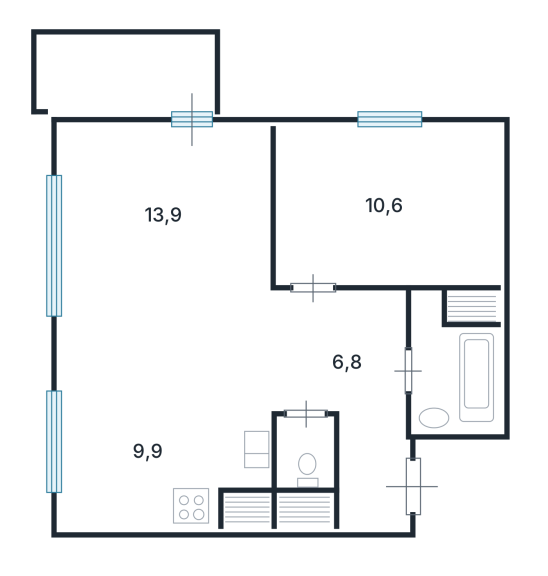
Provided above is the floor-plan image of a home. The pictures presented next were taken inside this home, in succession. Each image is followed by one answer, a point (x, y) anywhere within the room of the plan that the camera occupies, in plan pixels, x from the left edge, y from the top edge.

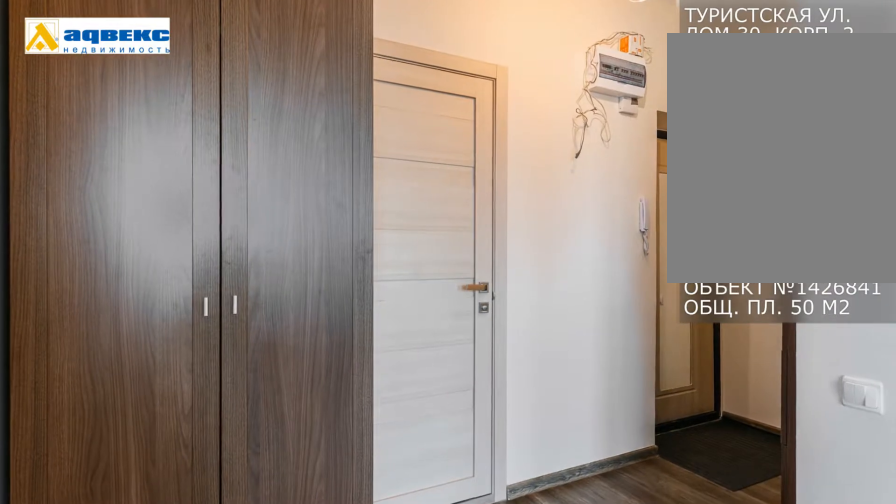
(349, 354)
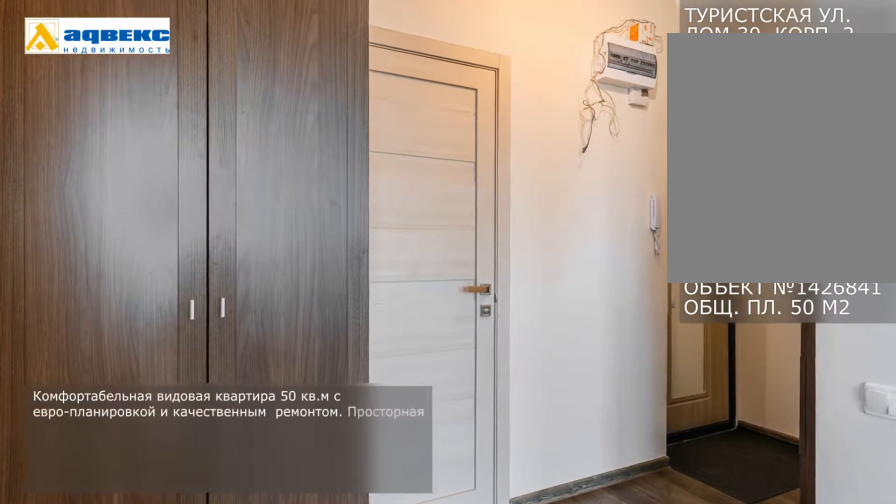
(349, 354)
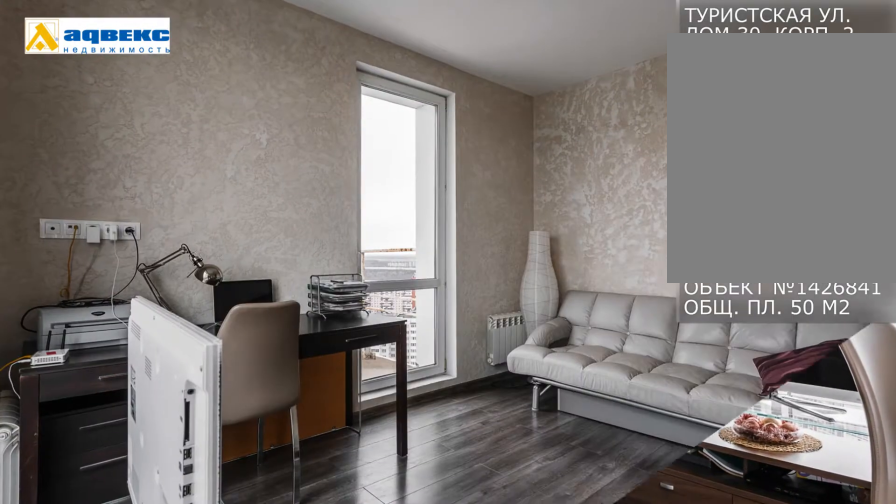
(170, 221)
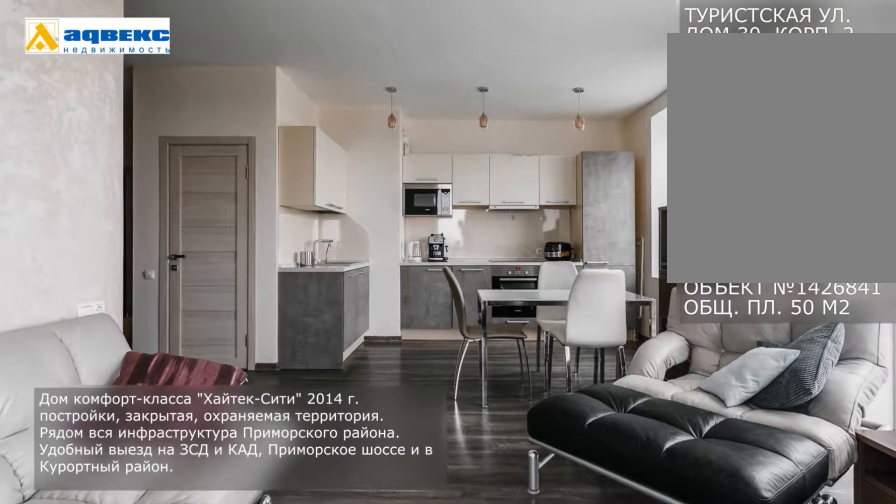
(170, 221)
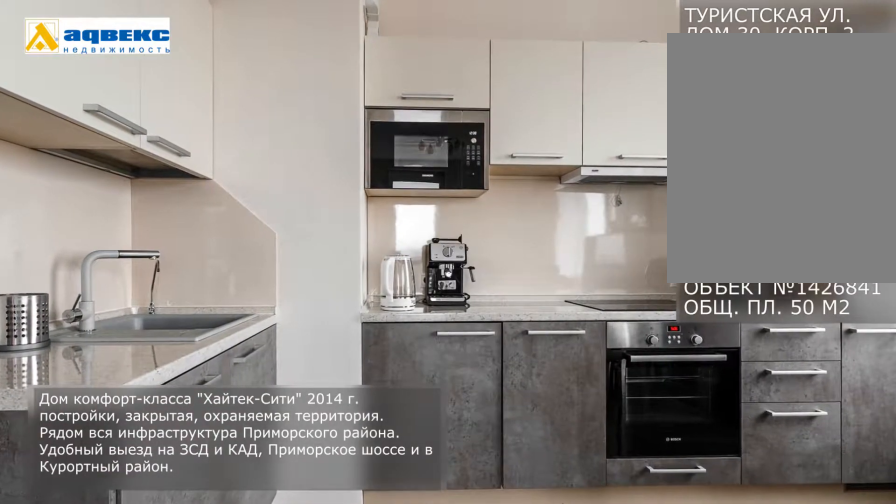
(146, 446)
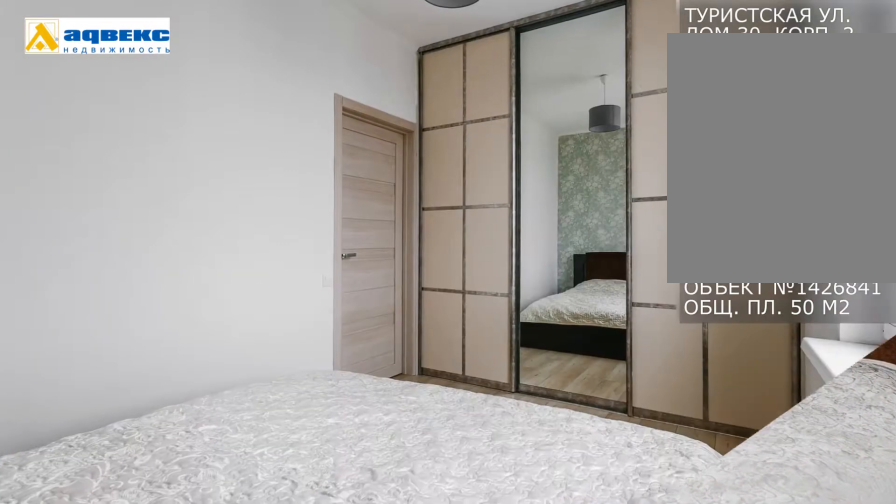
(389, 204)
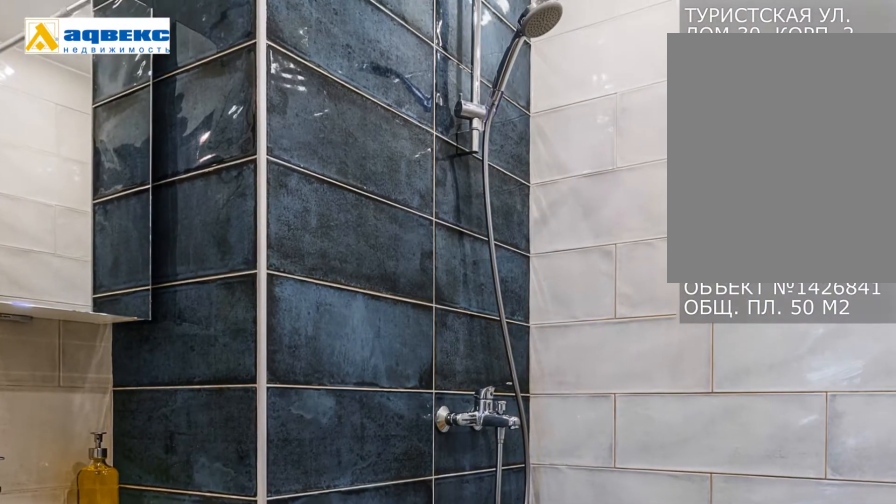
(459, 362)
